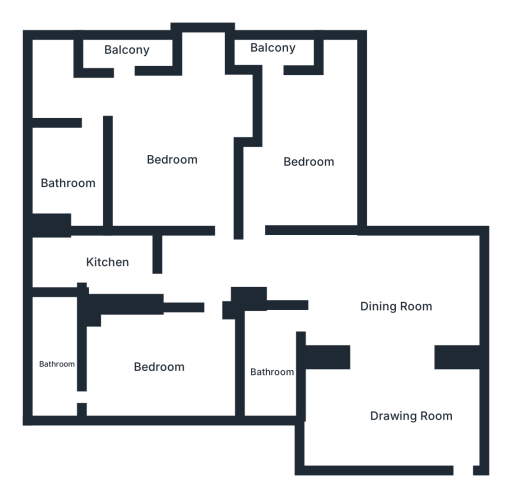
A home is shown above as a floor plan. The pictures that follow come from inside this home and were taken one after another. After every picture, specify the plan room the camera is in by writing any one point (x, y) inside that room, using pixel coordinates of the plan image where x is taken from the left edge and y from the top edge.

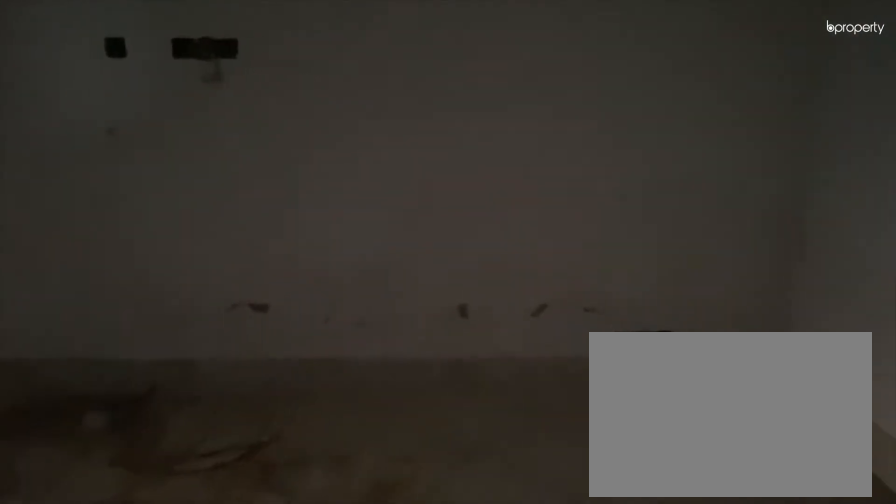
(399, 306)
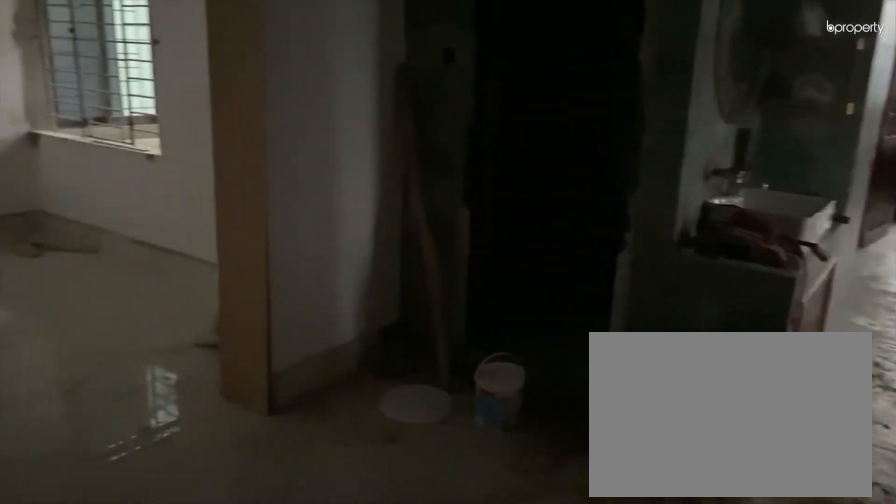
(399, 306)
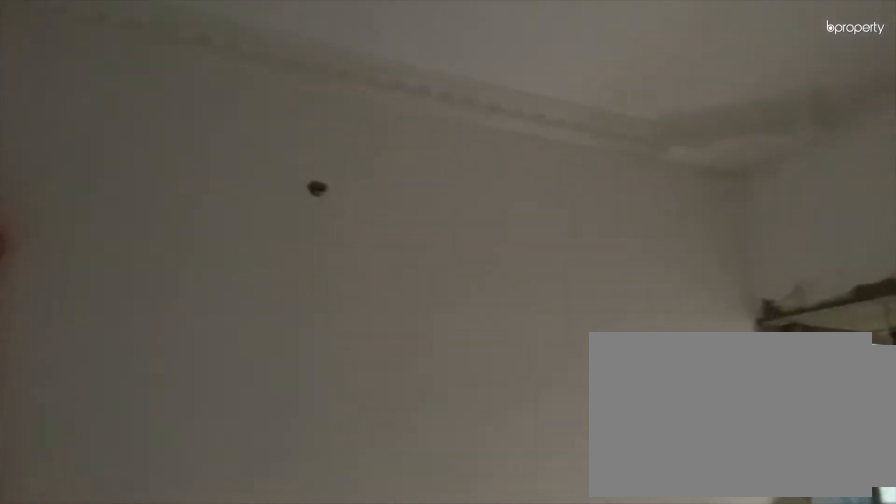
(399, 404)
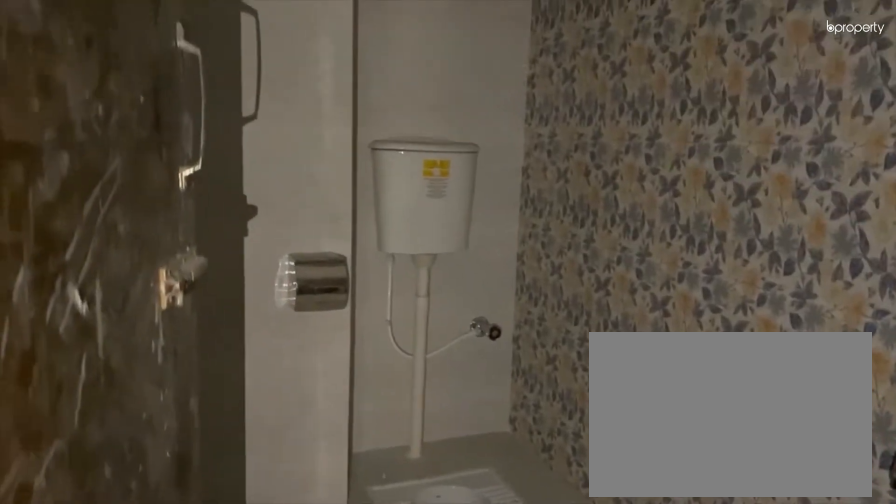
(274, 369)
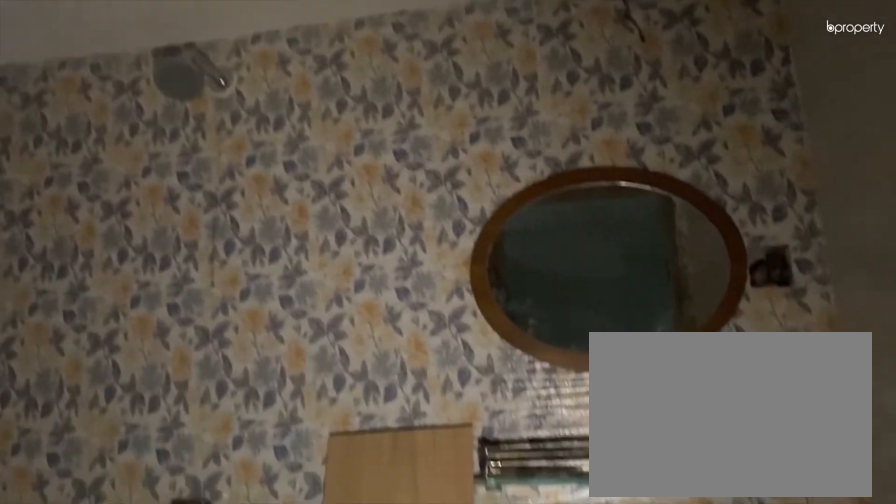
(274, 369)
